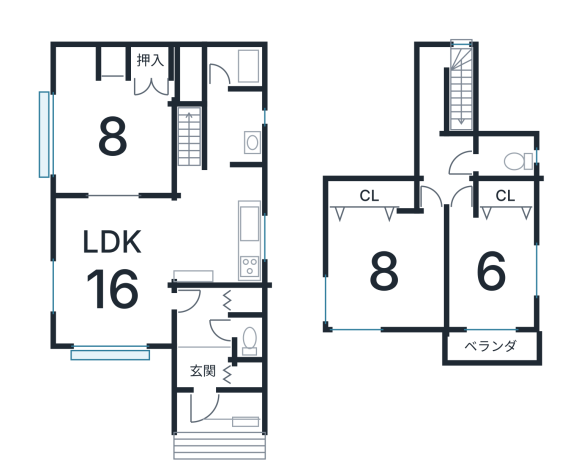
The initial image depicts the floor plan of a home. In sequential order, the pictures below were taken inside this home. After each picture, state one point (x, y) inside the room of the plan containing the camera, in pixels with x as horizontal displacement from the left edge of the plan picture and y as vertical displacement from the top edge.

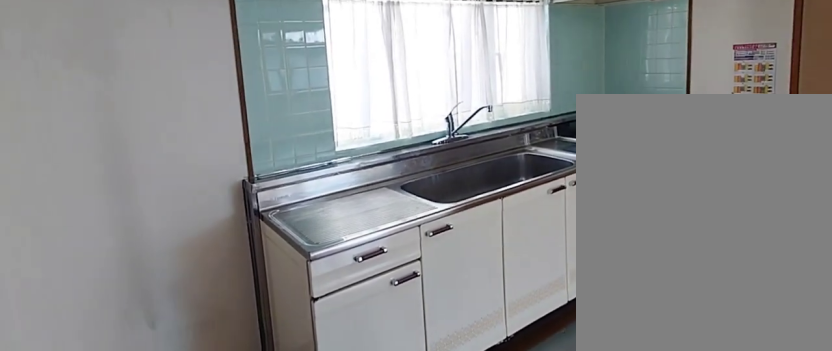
(214, 226)
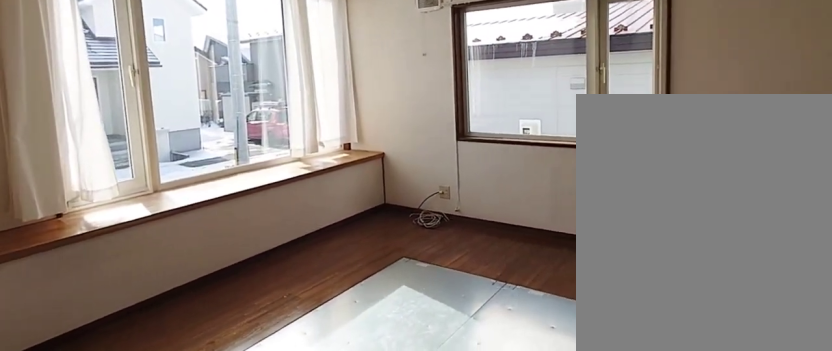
(117, 288)
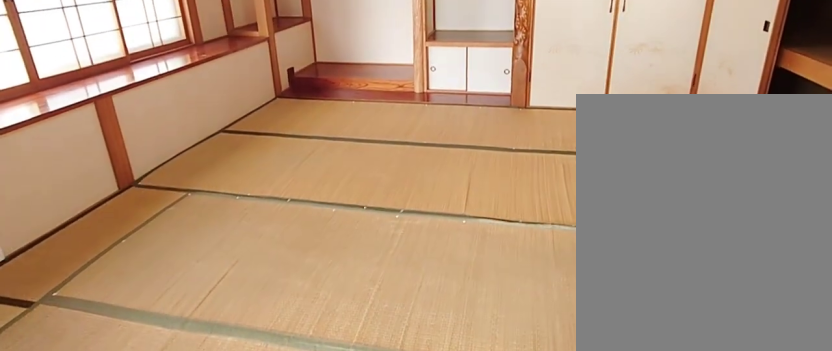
(108, 135)
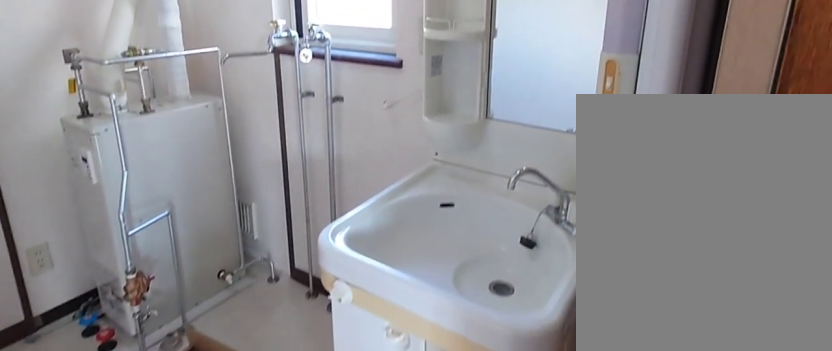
(240, 135)
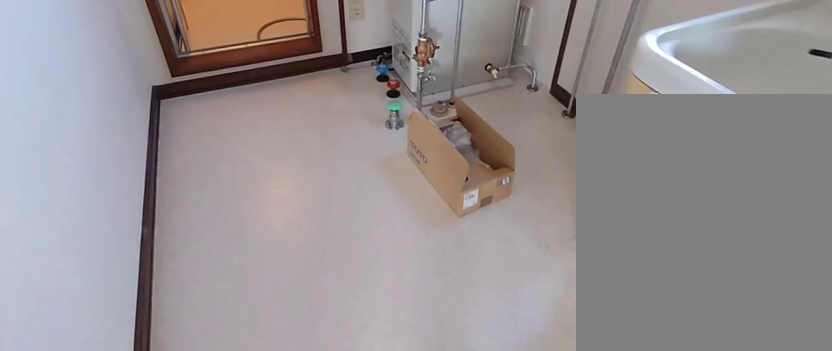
(240, 135)
